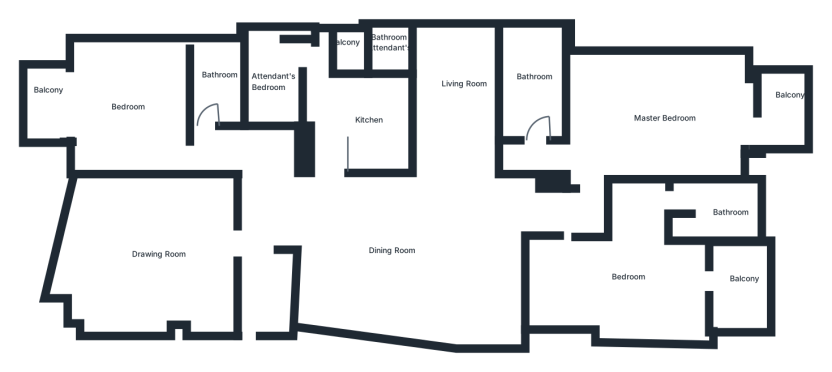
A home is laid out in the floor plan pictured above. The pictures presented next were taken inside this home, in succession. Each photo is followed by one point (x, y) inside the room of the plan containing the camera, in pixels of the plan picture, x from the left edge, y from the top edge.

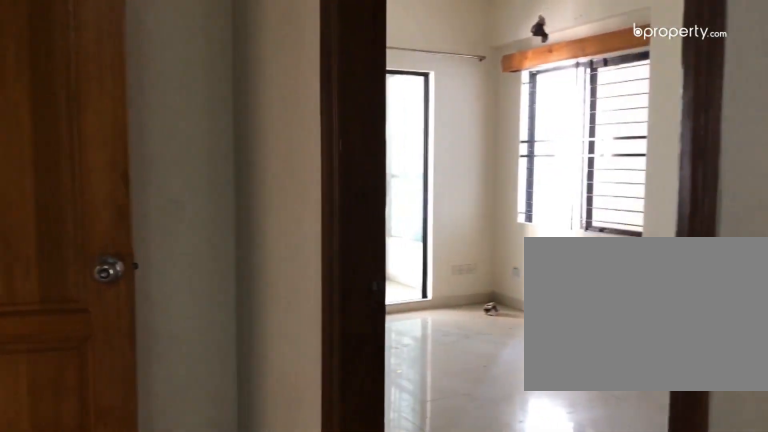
(573, 256)
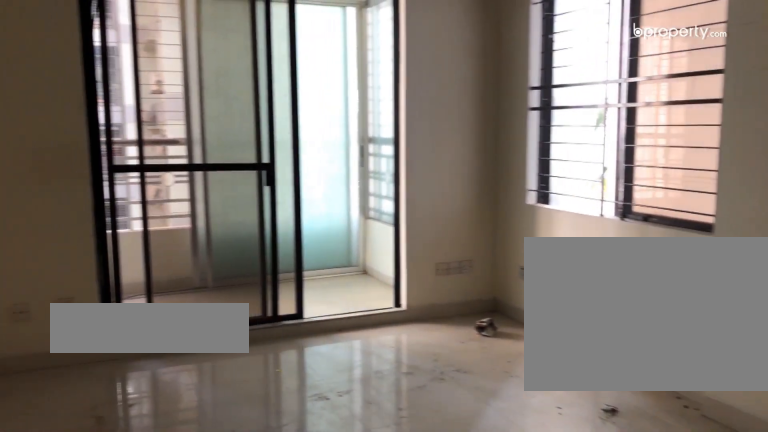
(645, 282)
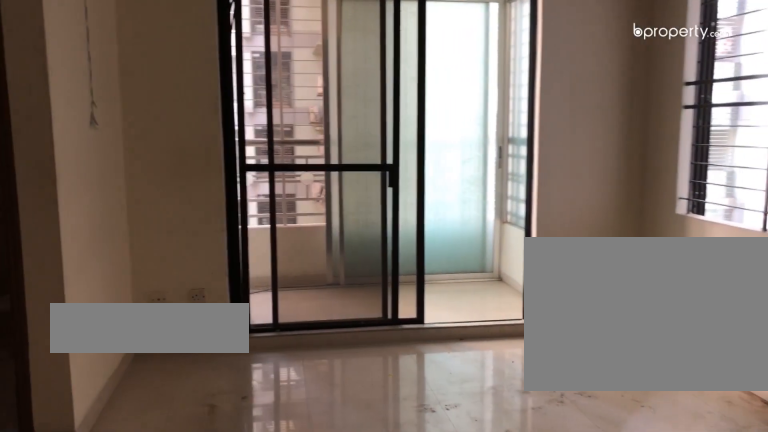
(645, 282)
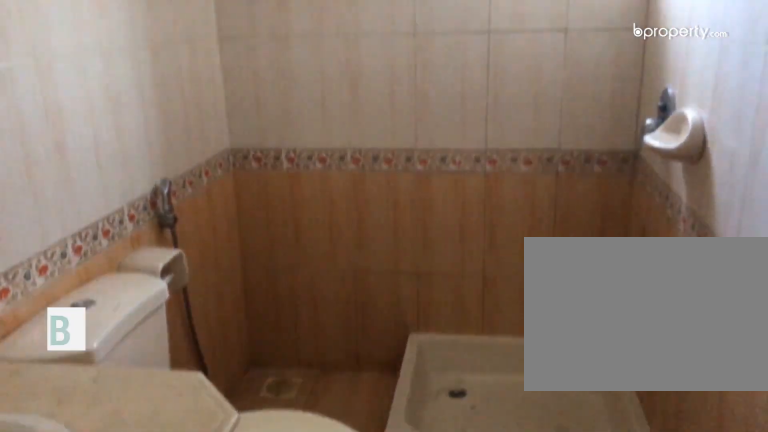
(715, 209)
